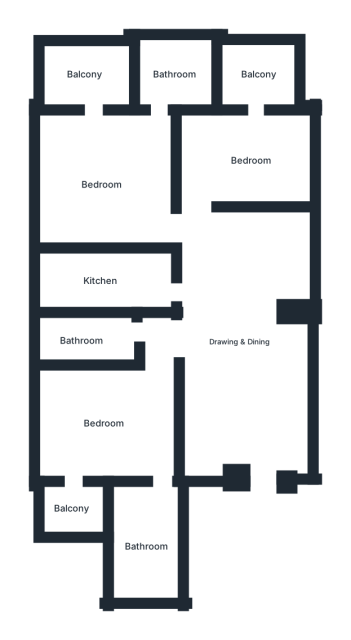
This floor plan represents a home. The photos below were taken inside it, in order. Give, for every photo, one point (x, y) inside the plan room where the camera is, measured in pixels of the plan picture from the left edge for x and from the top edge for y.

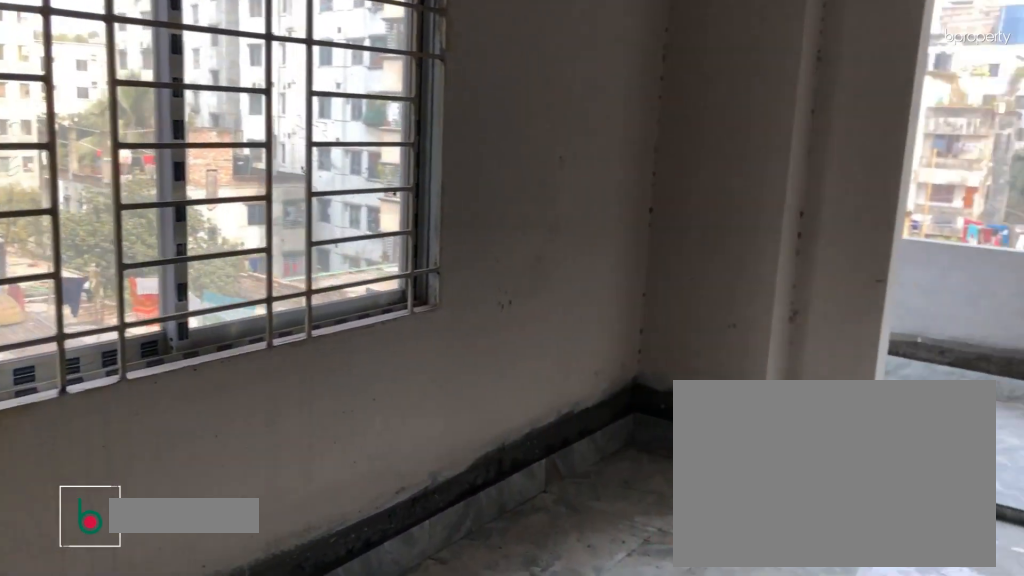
(101, 185)
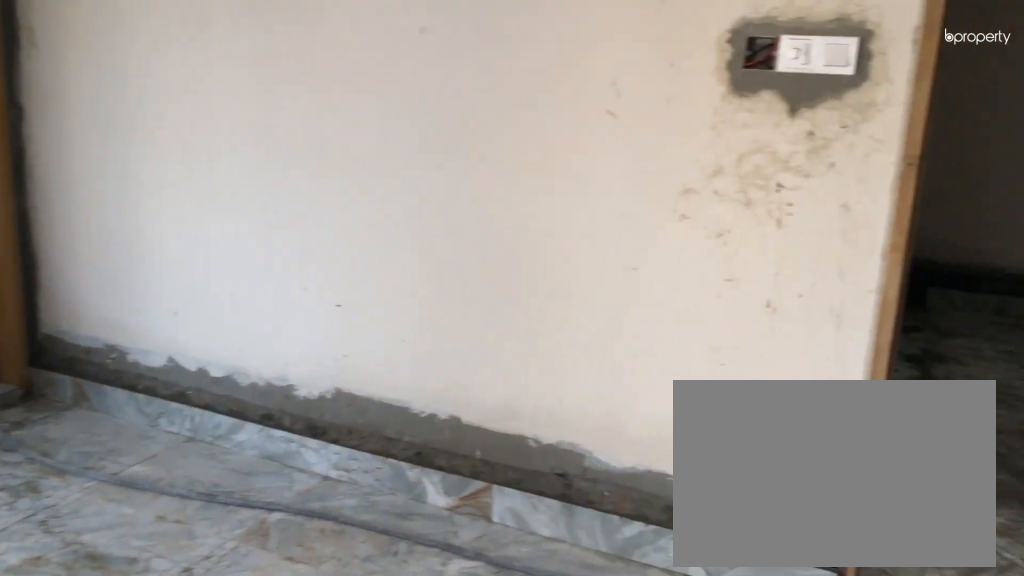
(101, 185)
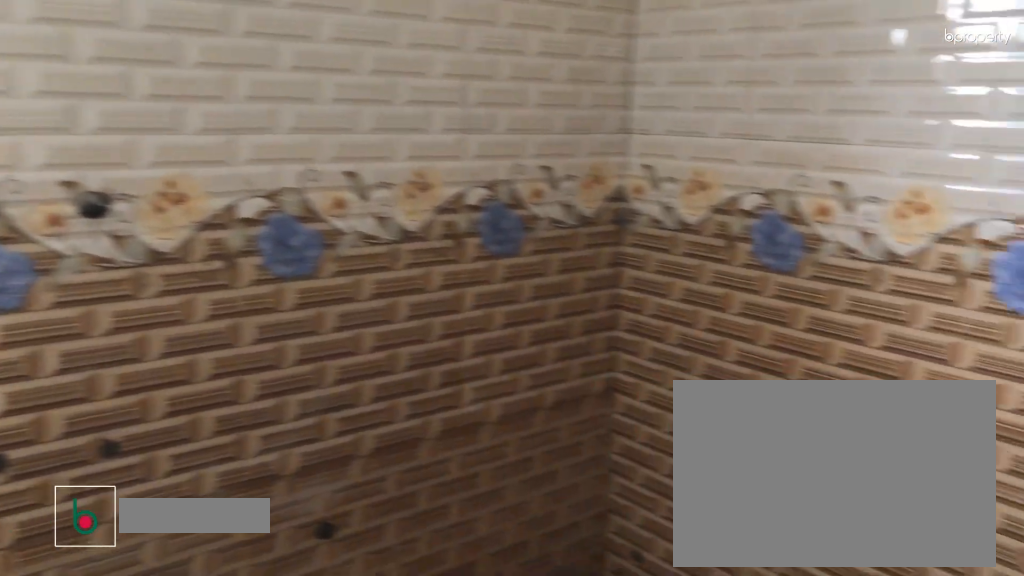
(176, 73)
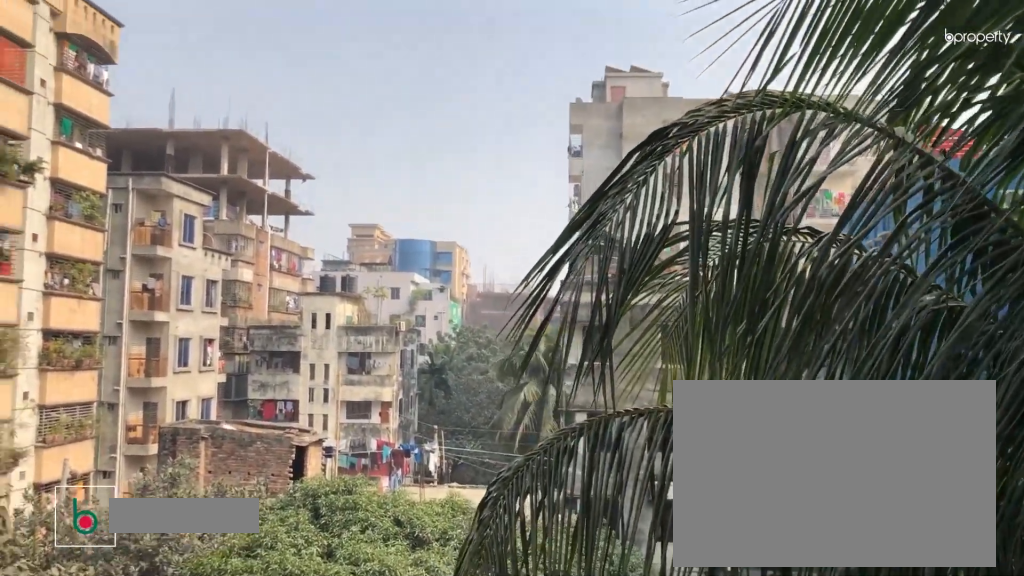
(85, 76)
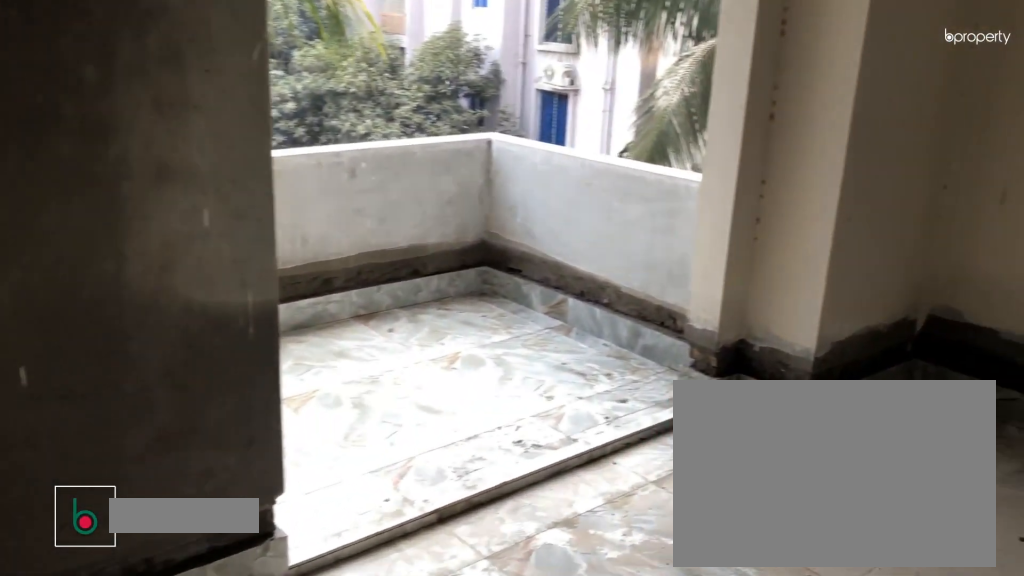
(249, 160)
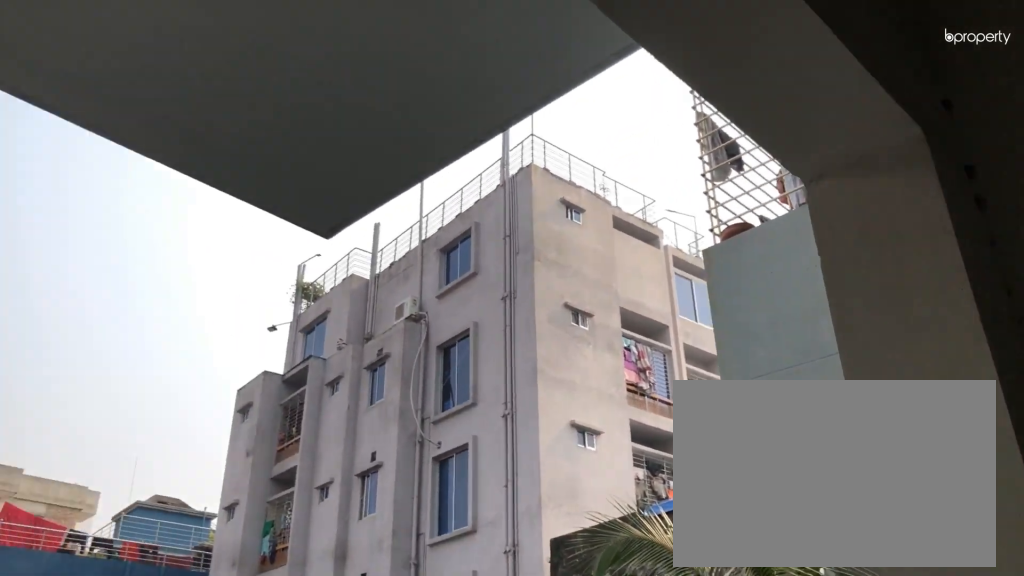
(258, 73)
